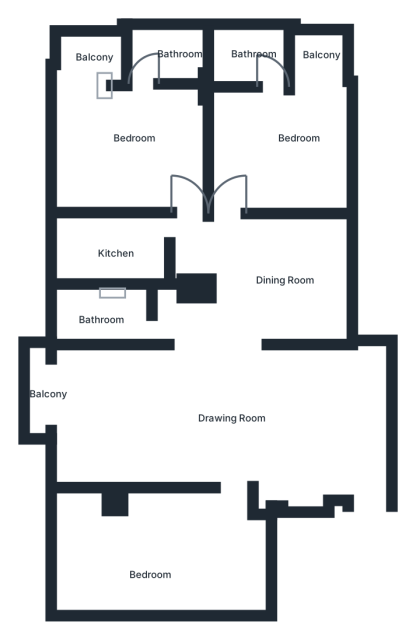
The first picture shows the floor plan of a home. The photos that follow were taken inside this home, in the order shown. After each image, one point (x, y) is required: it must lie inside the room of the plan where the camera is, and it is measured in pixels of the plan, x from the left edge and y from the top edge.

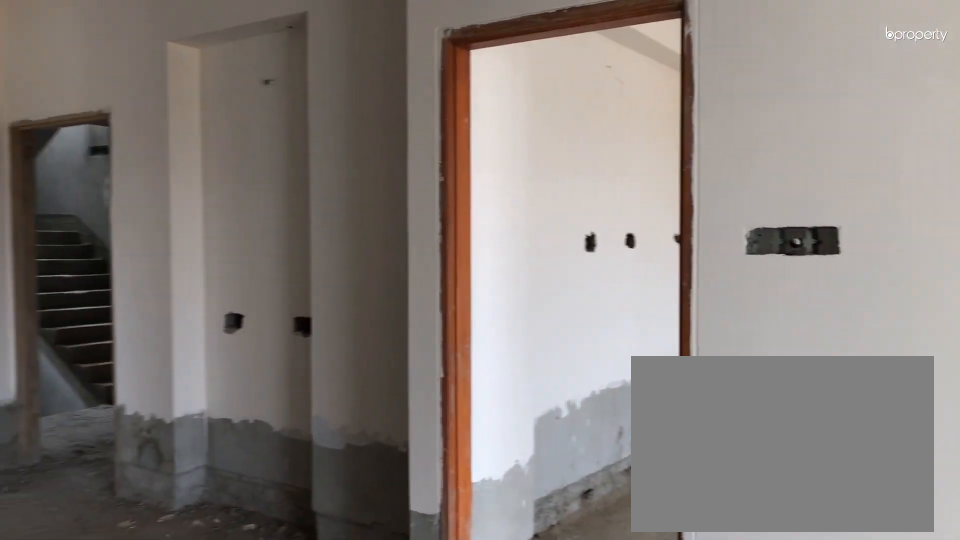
(184, 411)
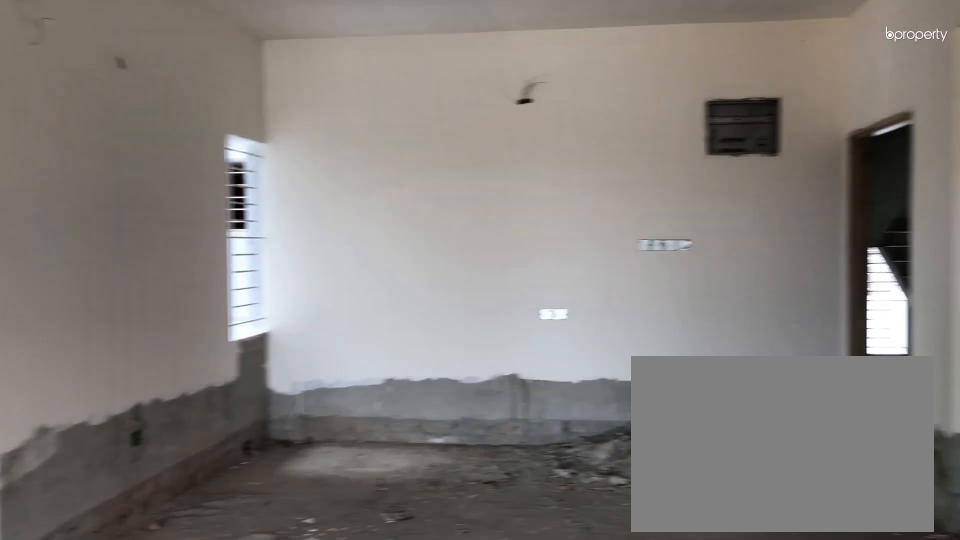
(168, 408)
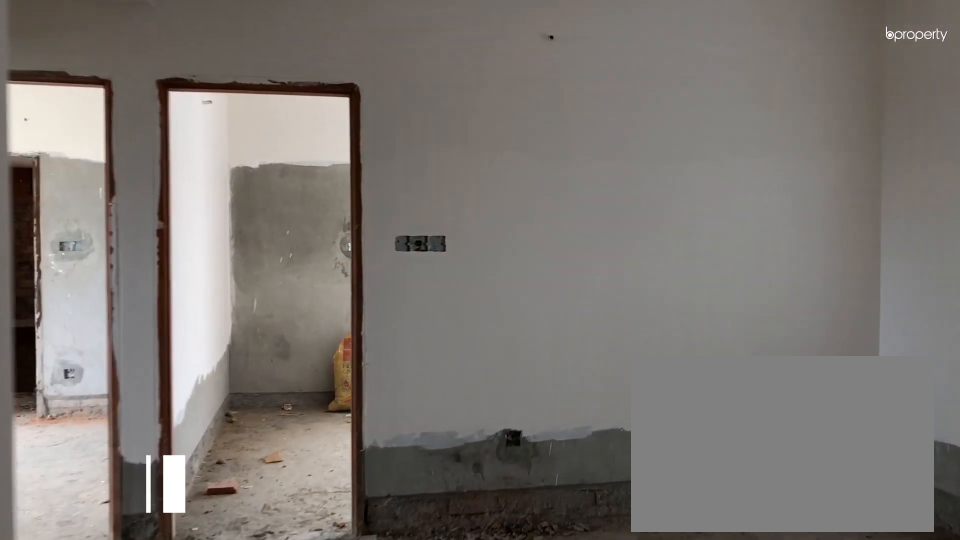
(278, 276)
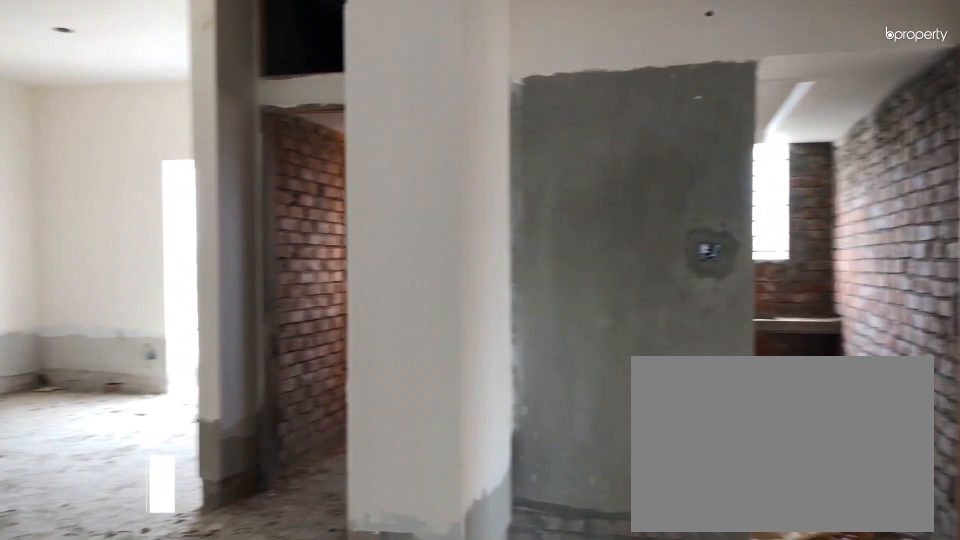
(276, 277)
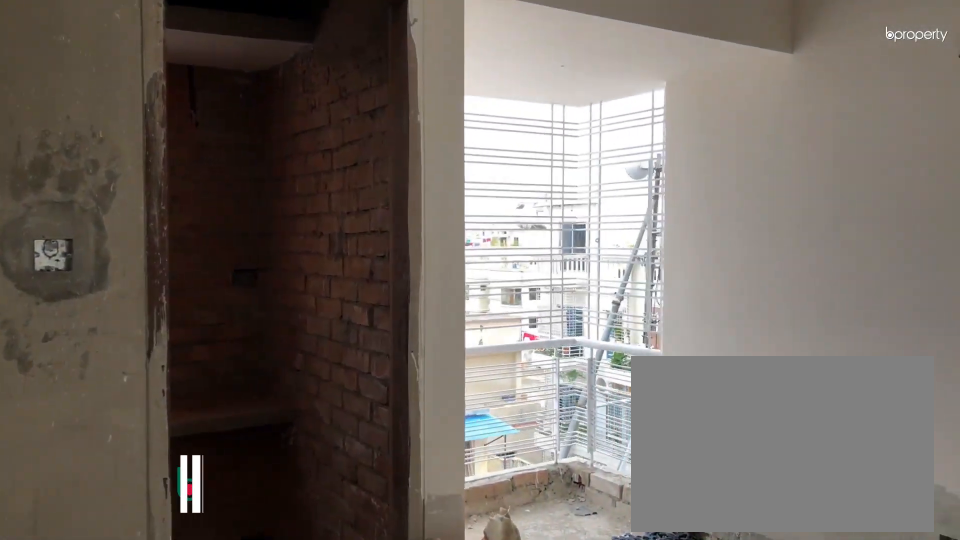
(270, 133)
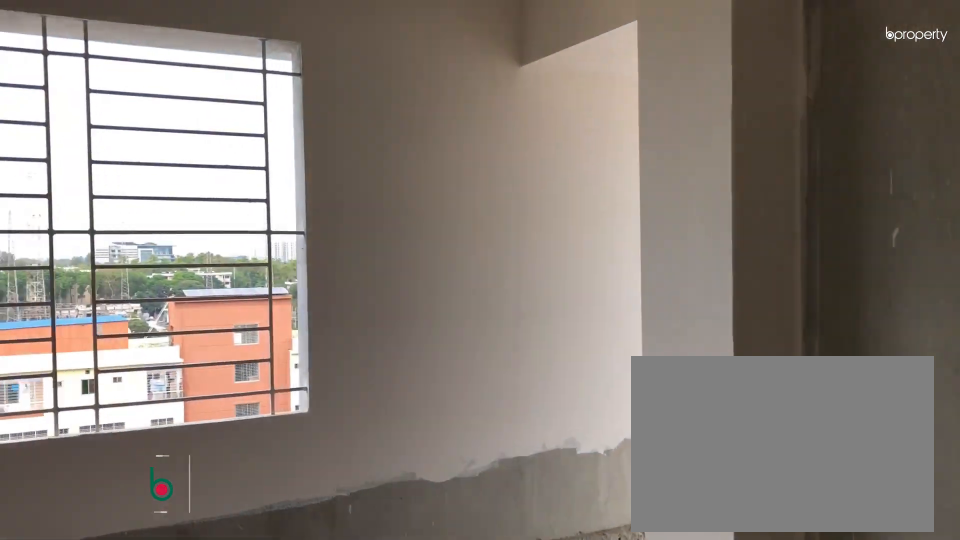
(135, 137)
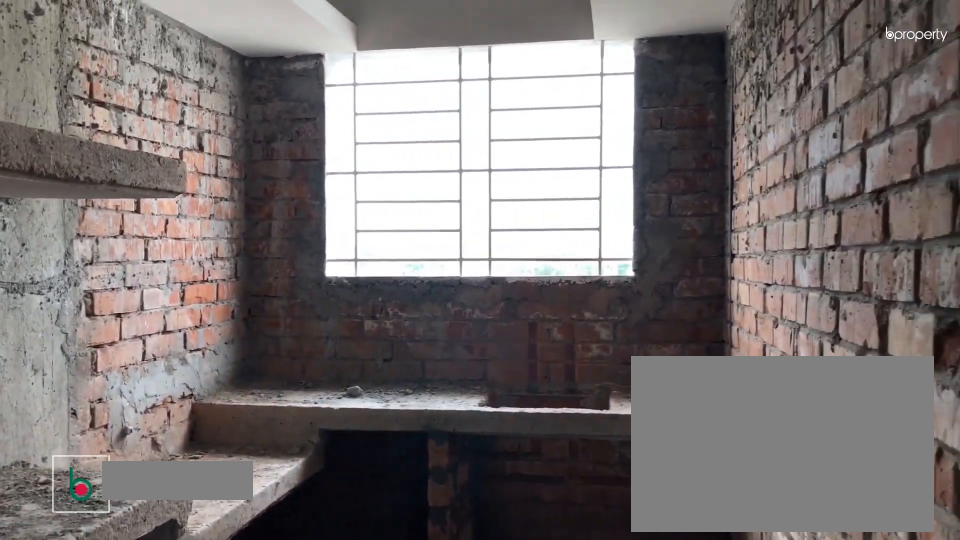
(116, 246)
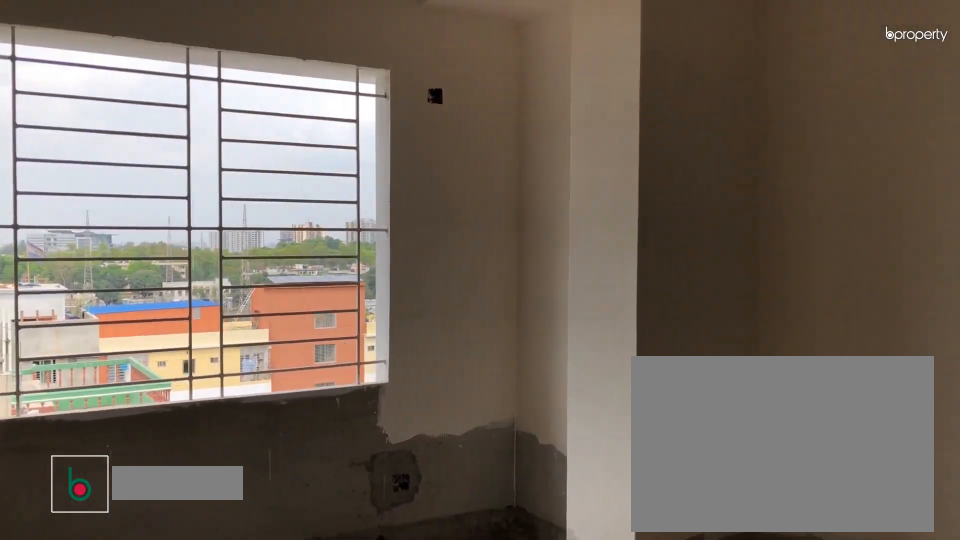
(170, 547)
